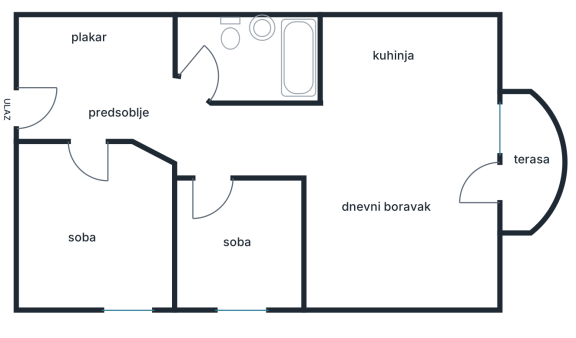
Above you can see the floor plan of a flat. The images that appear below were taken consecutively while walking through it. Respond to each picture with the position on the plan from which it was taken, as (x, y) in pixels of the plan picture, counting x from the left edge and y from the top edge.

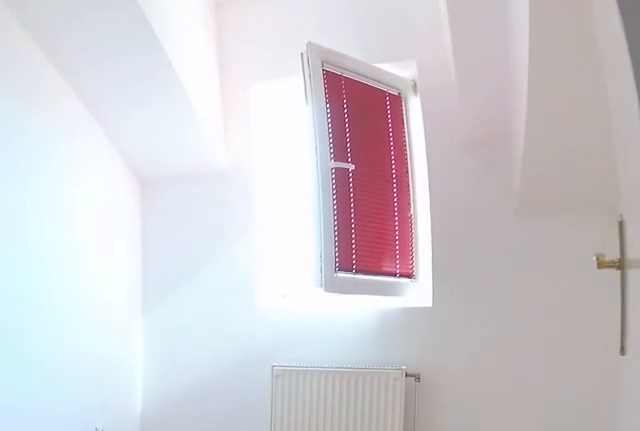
(206, 144)
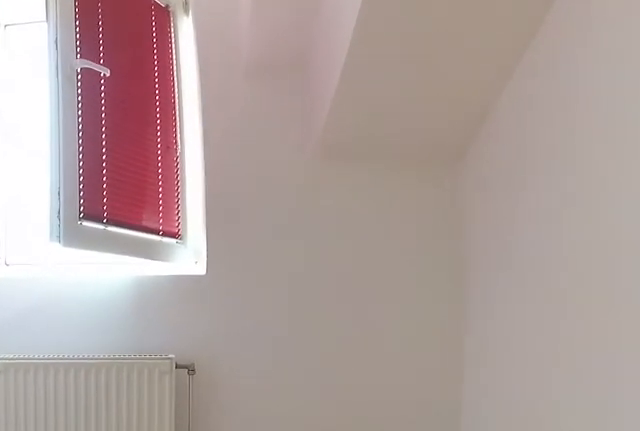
(209, 217)
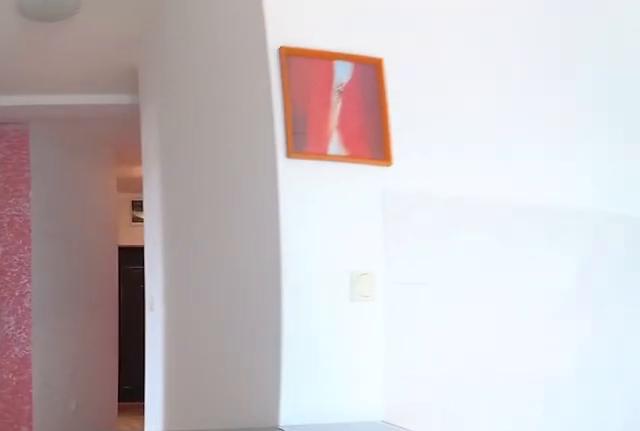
(409, 129)
